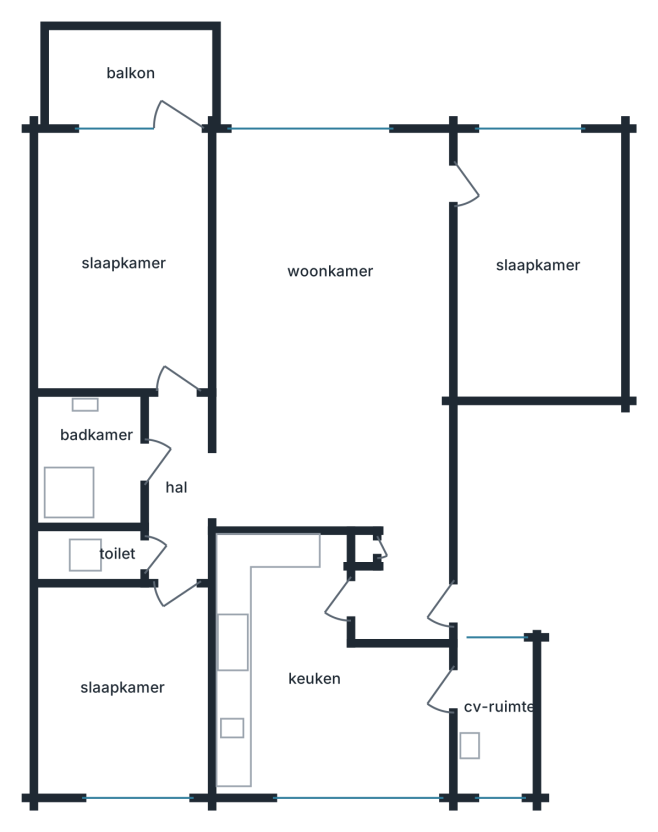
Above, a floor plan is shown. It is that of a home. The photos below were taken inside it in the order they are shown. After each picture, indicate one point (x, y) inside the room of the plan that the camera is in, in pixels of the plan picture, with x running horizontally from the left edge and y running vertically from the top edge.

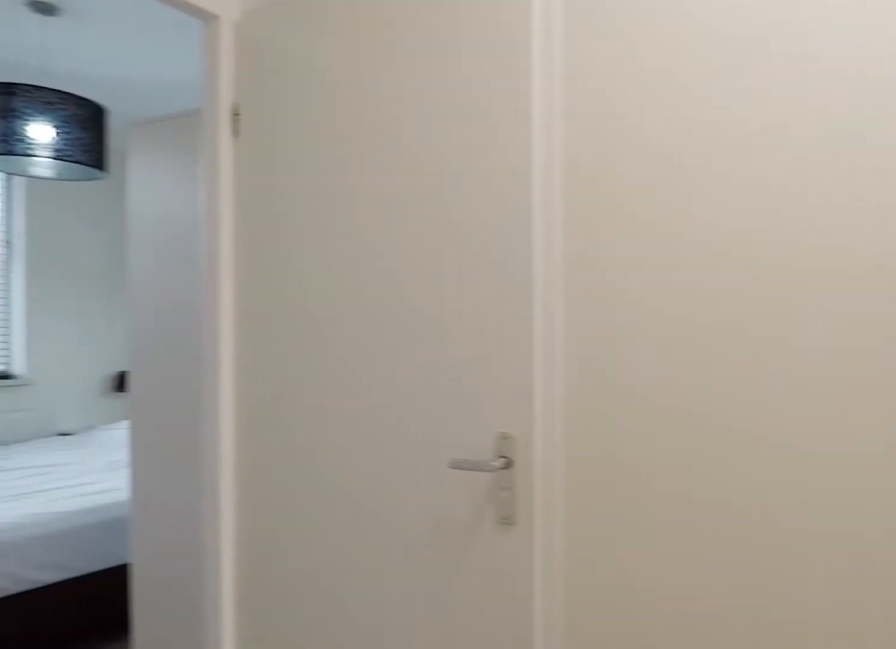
(176, 487)
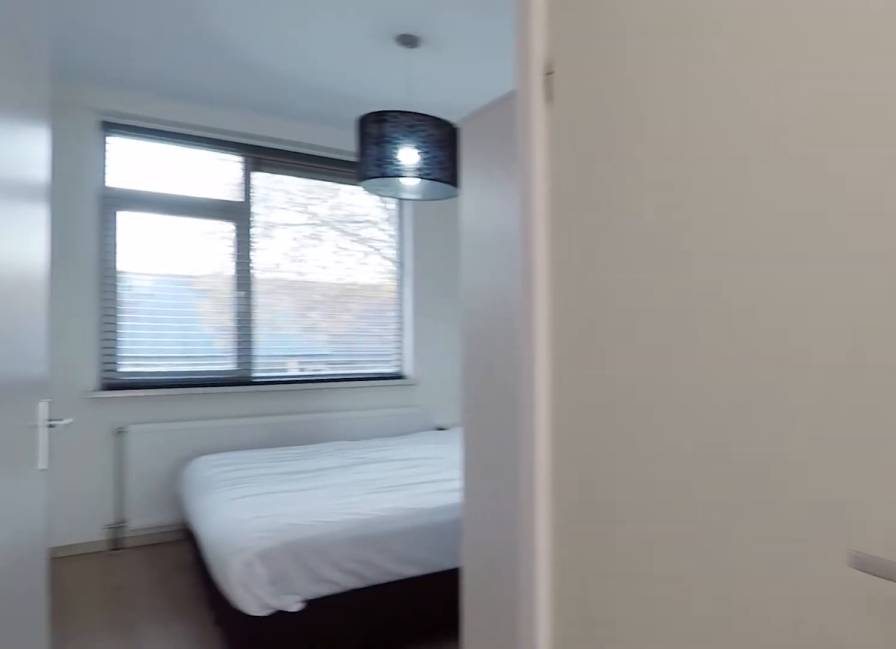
(176, 487)
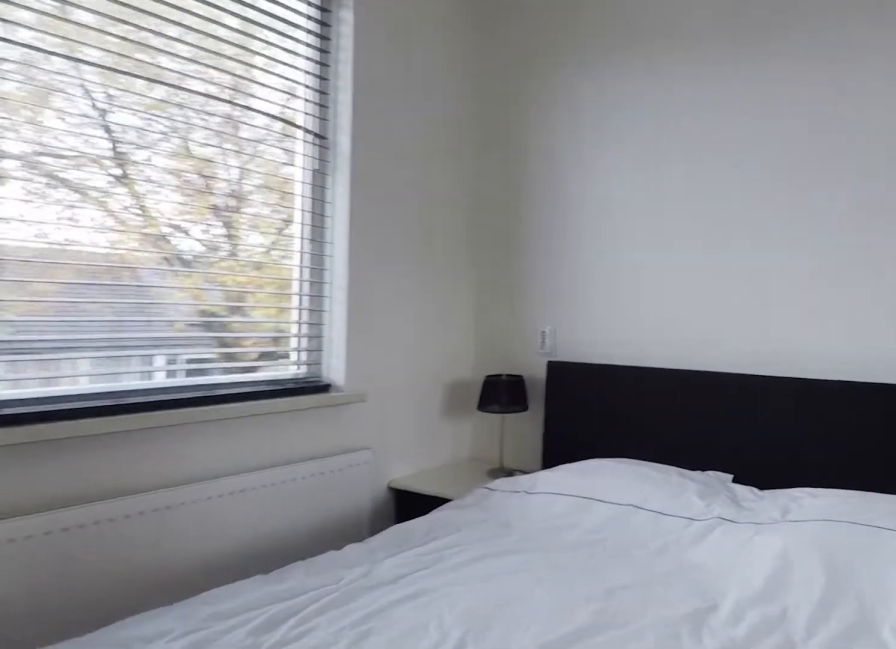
(123, 687)
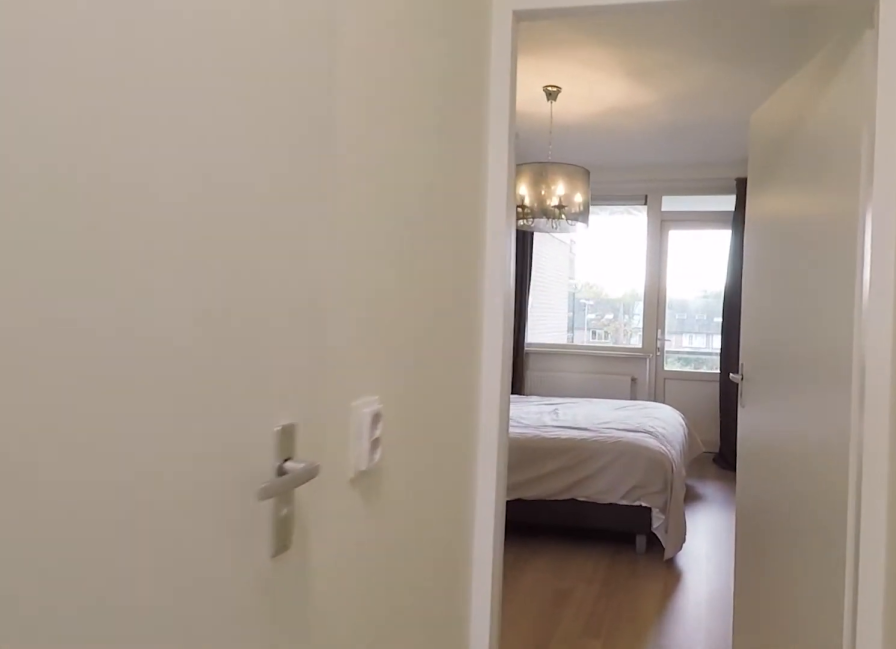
(176, 487)
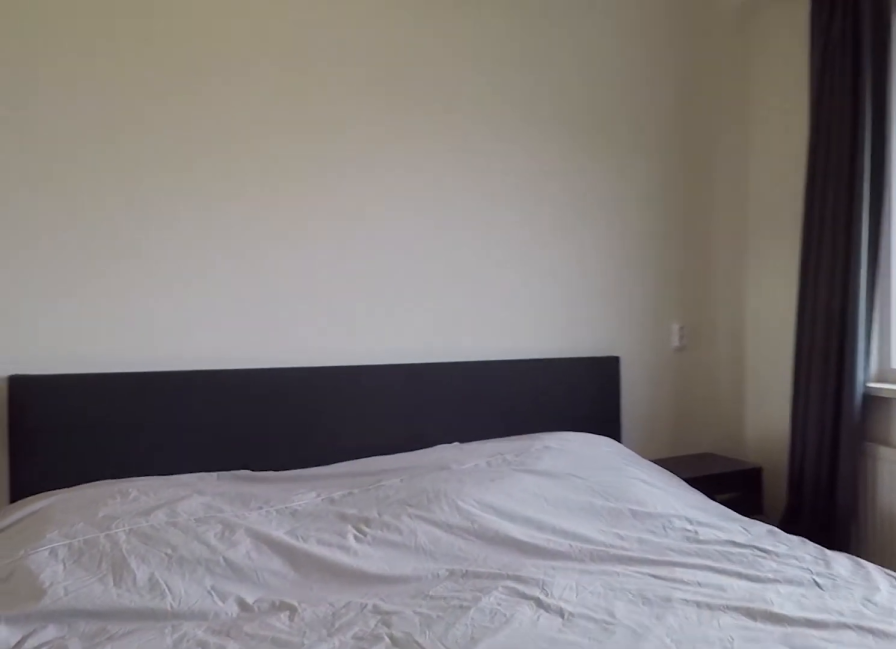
(123, 263)
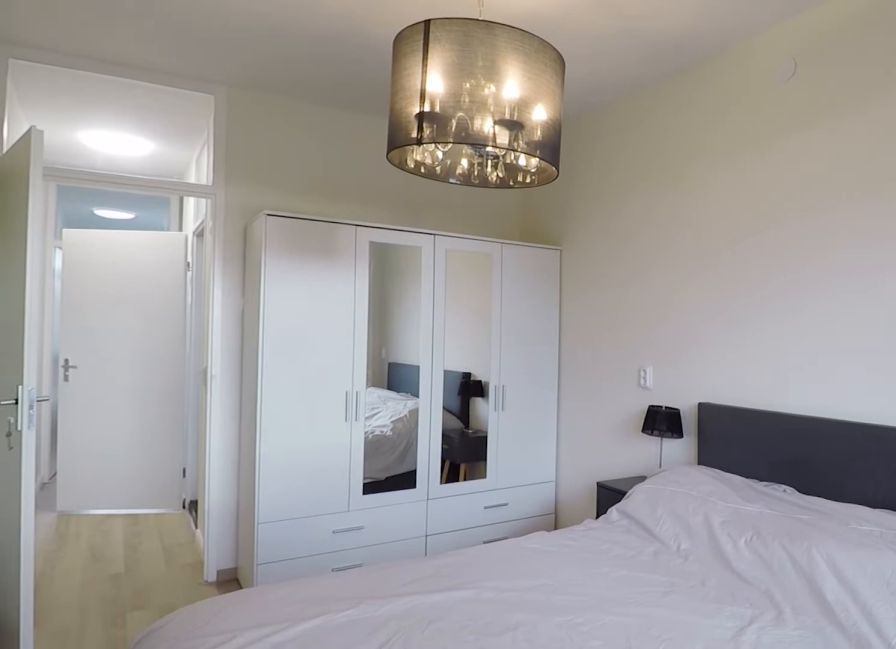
(123, 263)
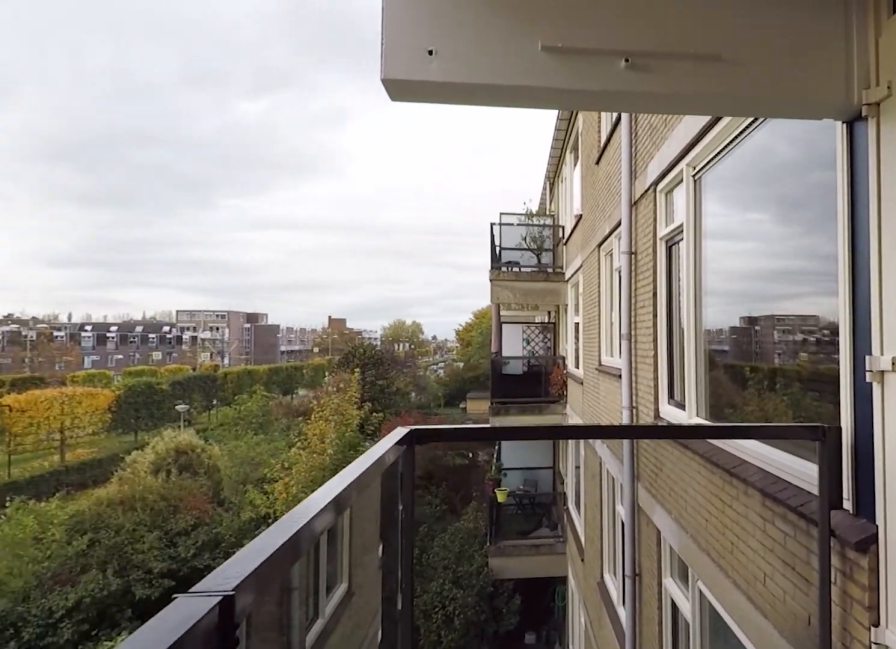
(132, 74)
